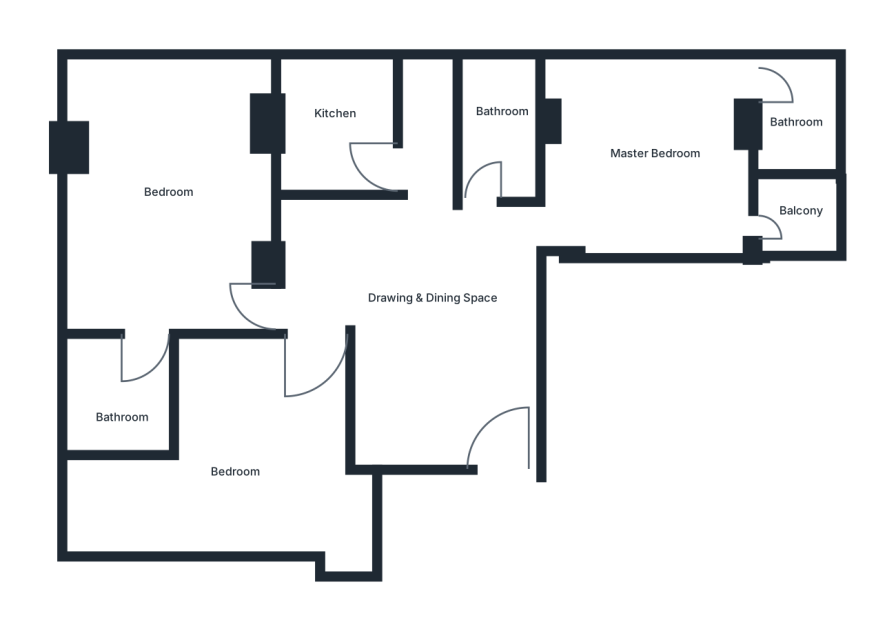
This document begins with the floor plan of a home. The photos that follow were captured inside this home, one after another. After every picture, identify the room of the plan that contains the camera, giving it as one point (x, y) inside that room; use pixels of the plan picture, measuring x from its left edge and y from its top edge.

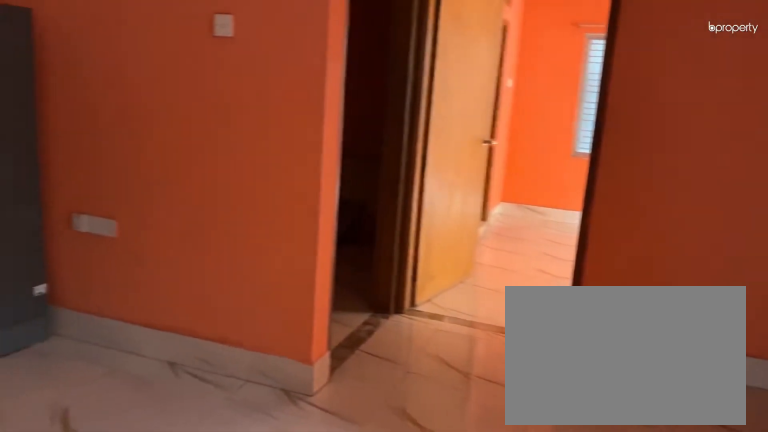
(441, 317)
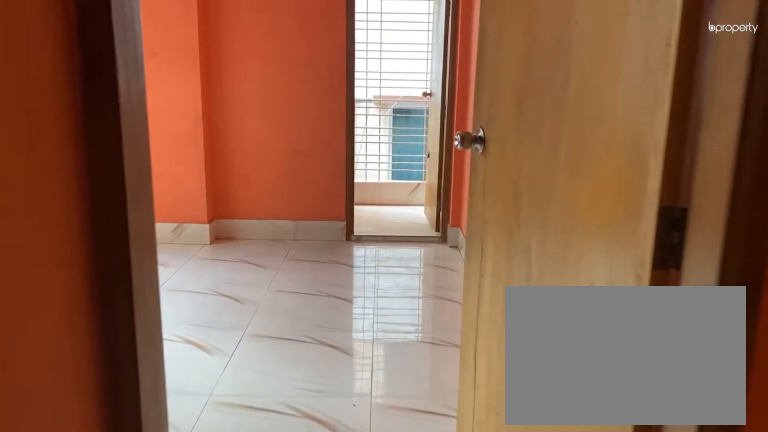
(579, 204)
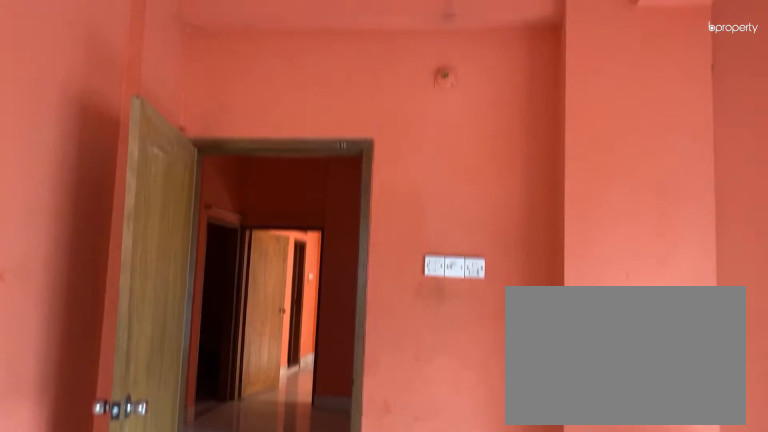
(672, 168)
